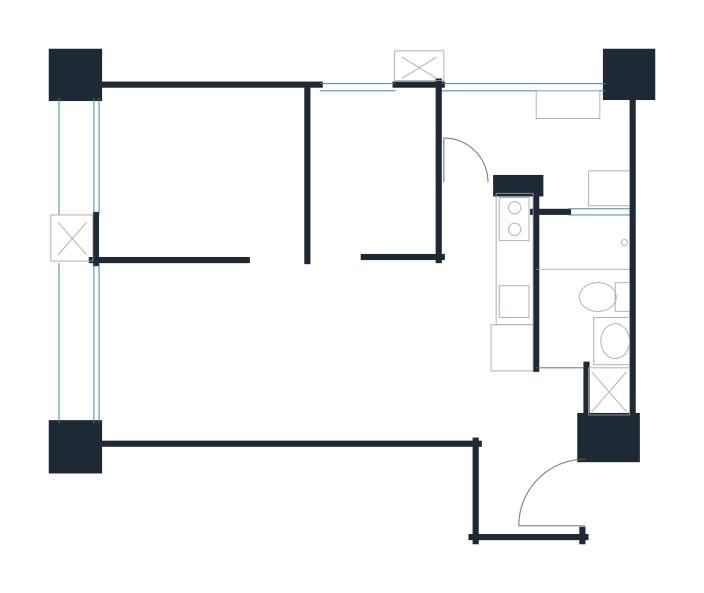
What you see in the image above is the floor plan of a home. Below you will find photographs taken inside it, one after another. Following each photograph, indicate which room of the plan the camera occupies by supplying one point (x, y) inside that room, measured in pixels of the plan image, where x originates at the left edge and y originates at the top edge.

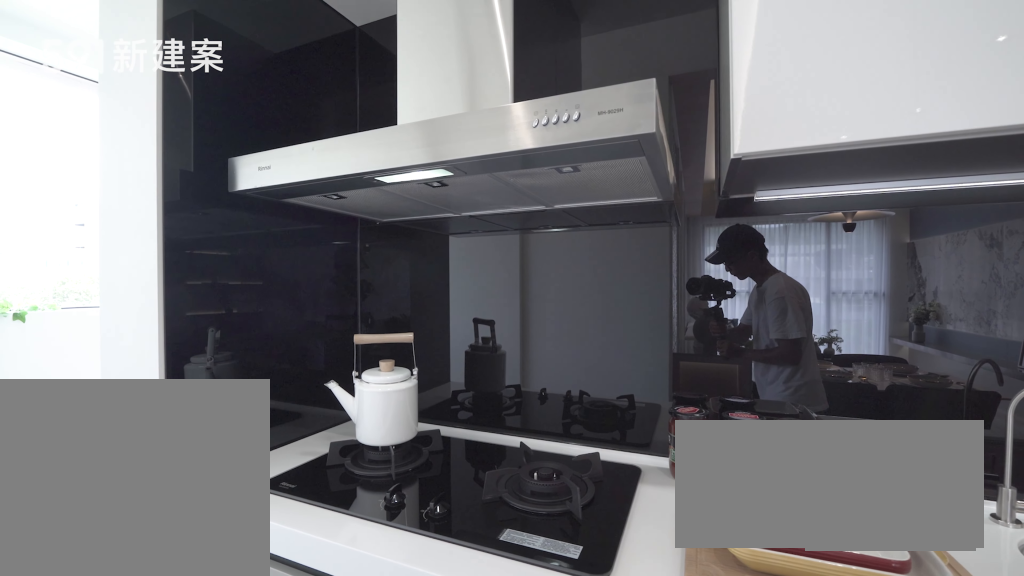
(486, 283)
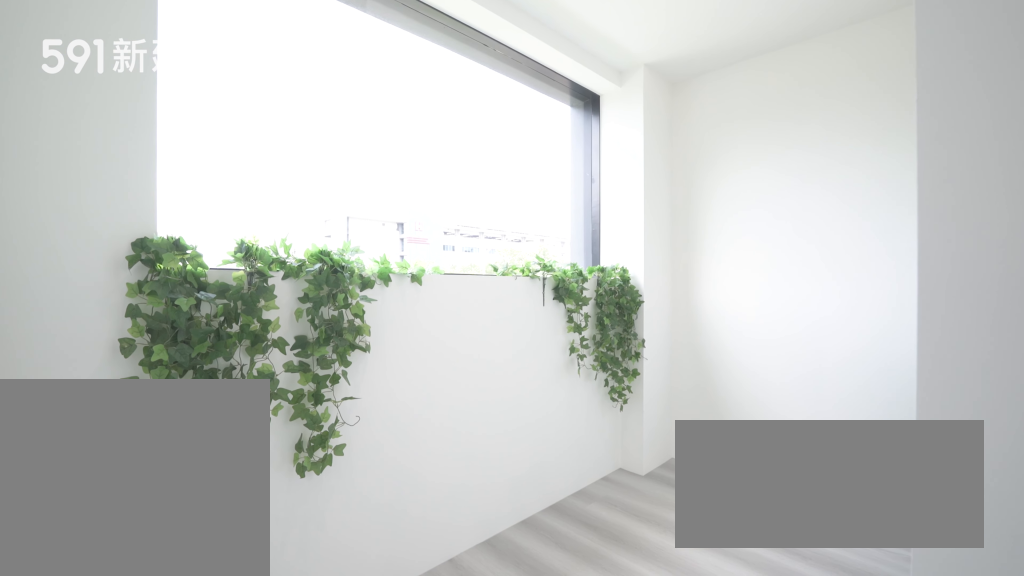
(542, 144)
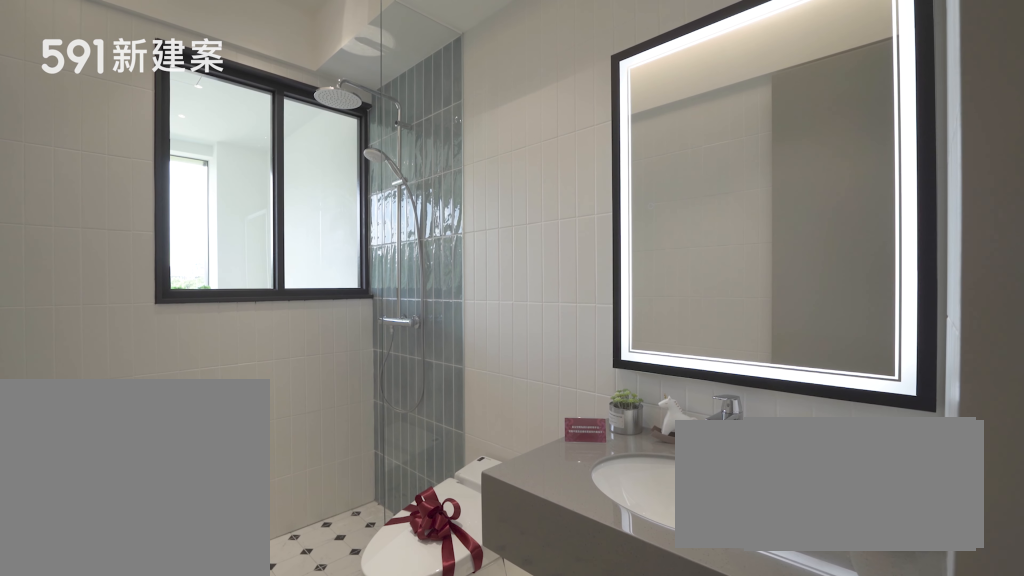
(583, 286)
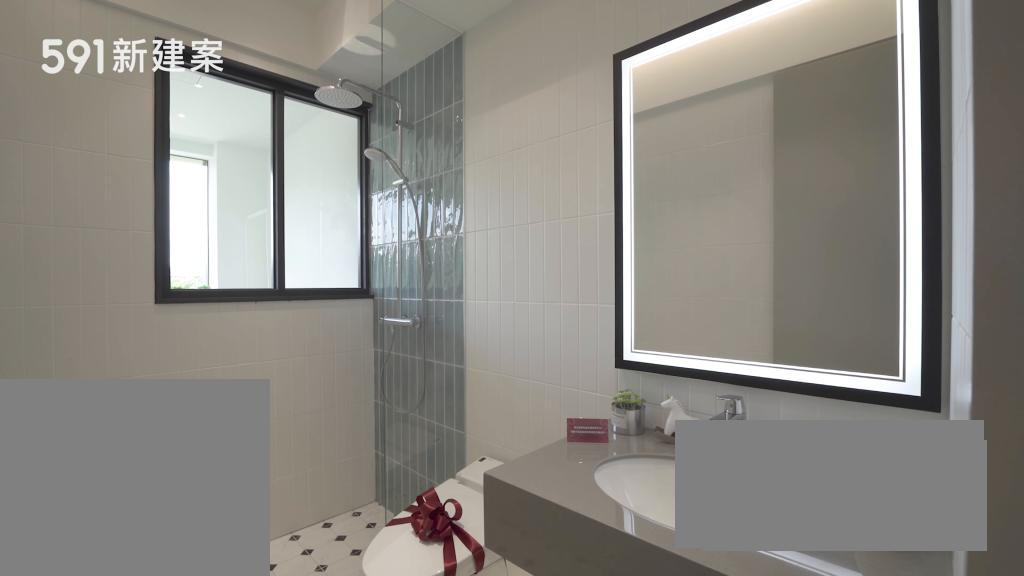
(583, 286)
